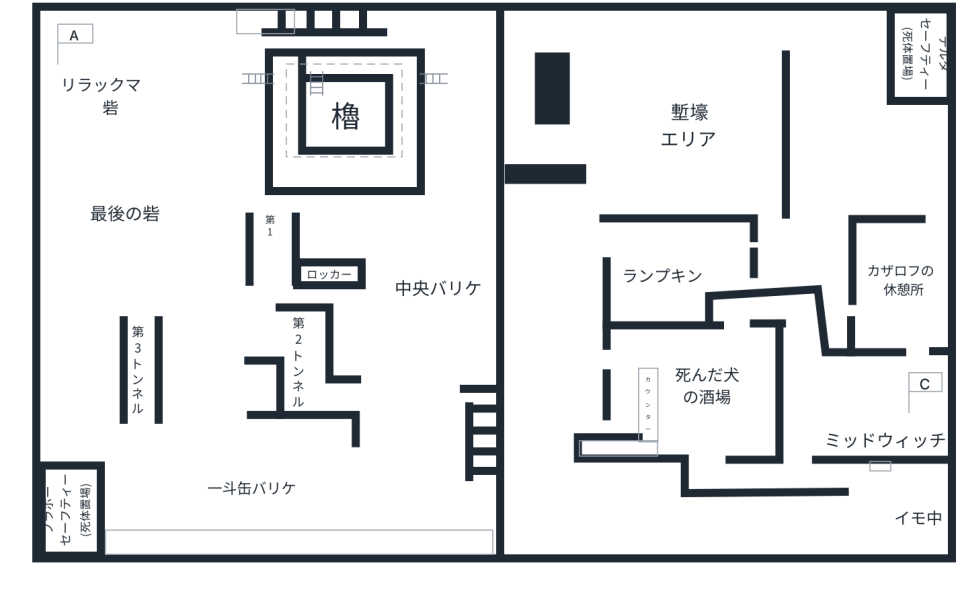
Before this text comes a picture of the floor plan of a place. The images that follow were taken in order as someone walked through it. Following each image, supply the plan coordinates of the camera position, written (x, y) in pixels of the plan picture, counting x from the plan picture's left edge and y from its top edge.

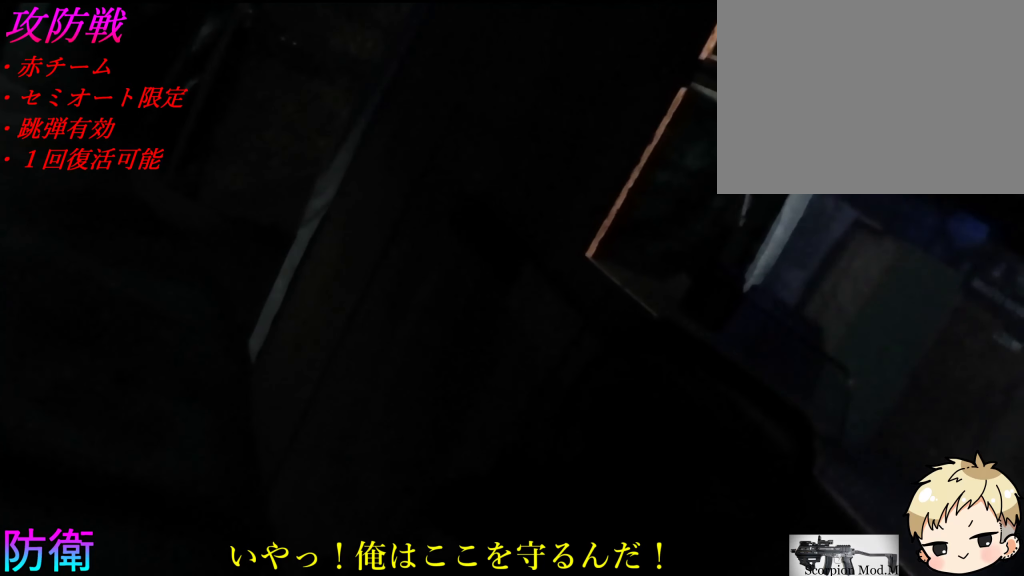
(273, 265)
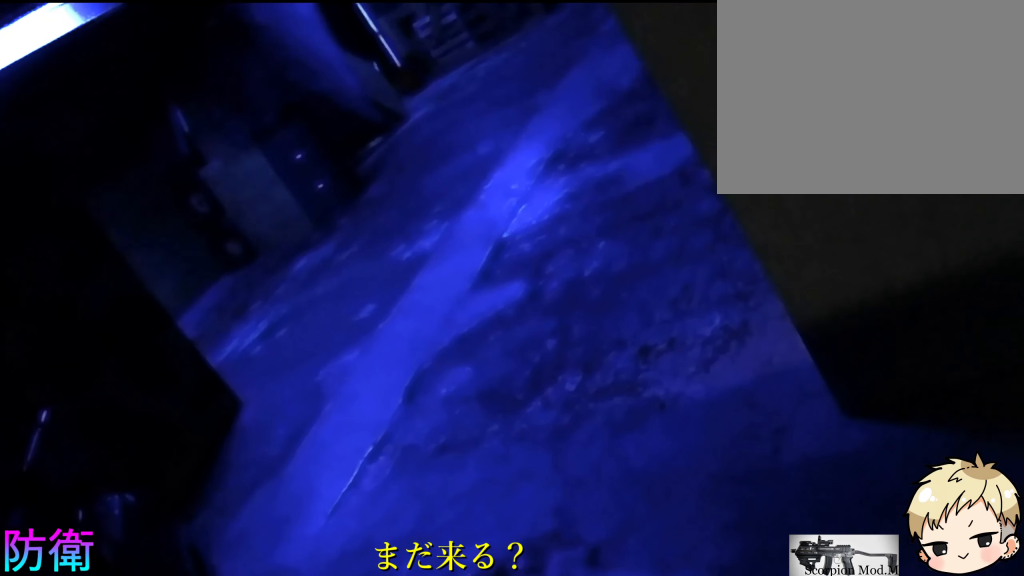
(273, 265)
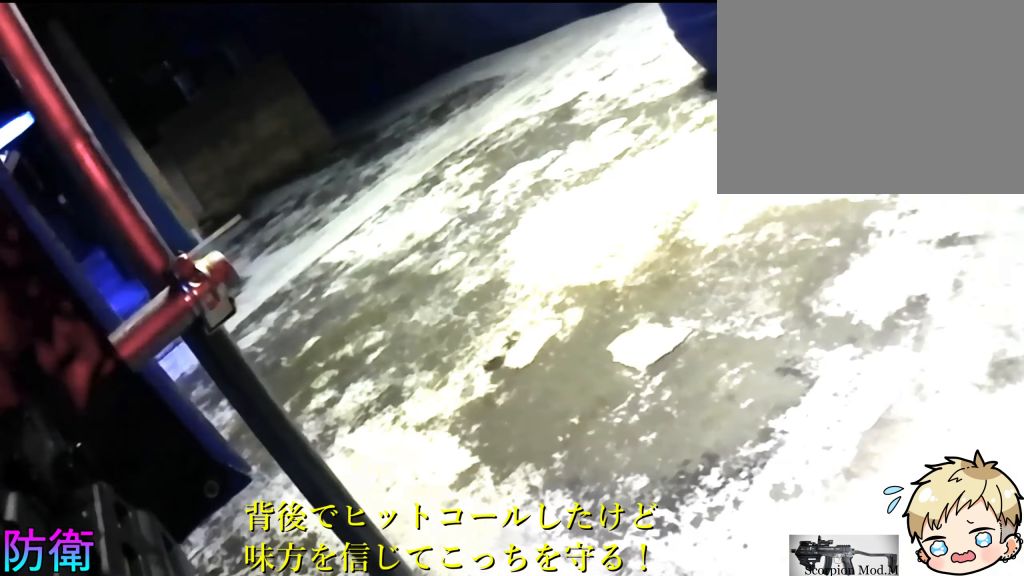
(98, 394)
